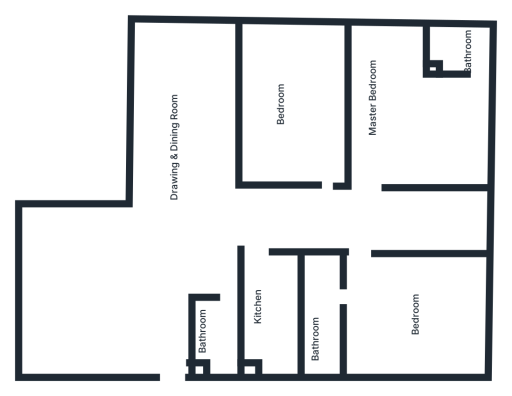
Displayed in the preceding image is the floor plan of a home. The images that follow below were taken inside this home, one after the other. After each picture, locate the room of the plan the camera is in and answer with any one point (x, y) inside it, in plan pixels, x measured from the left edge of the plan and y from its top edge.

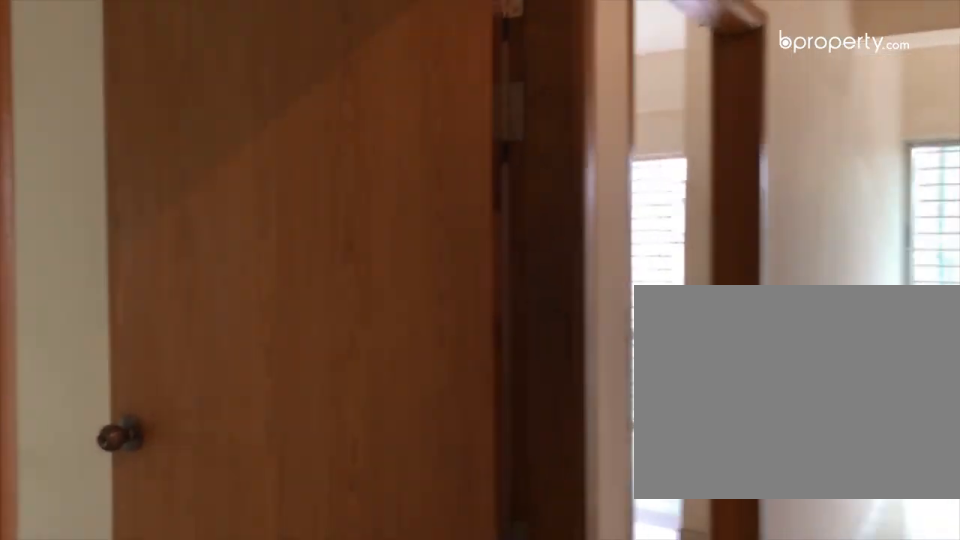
(340, 174)
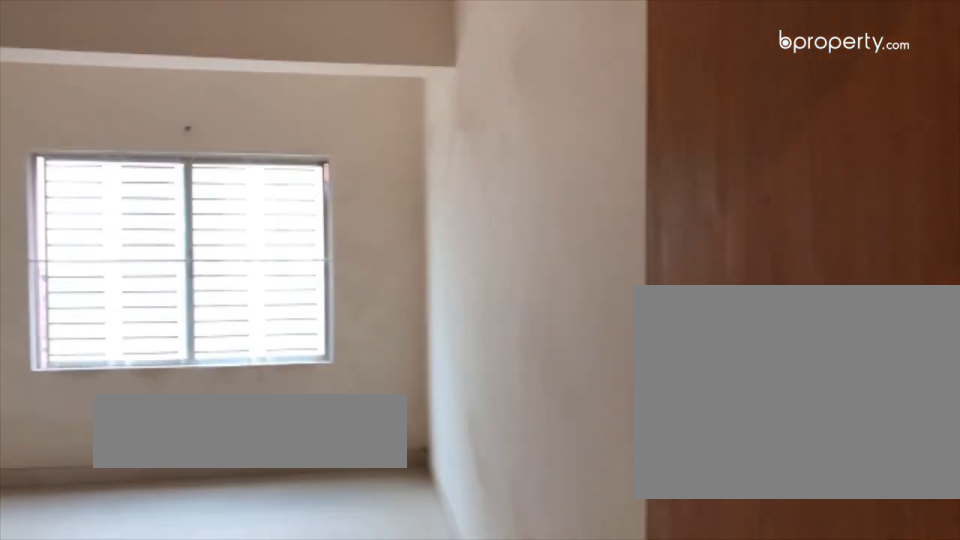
(300, 80)
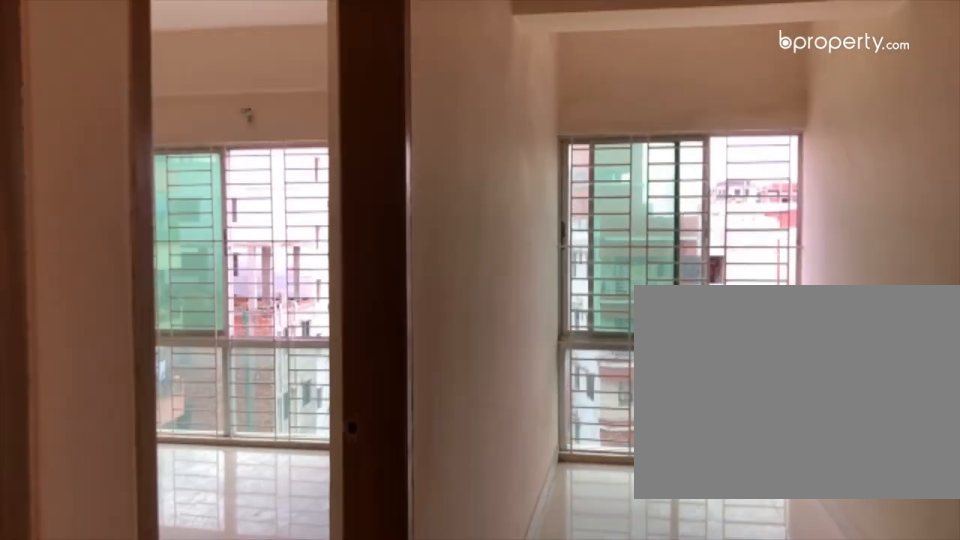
(372, 197)
